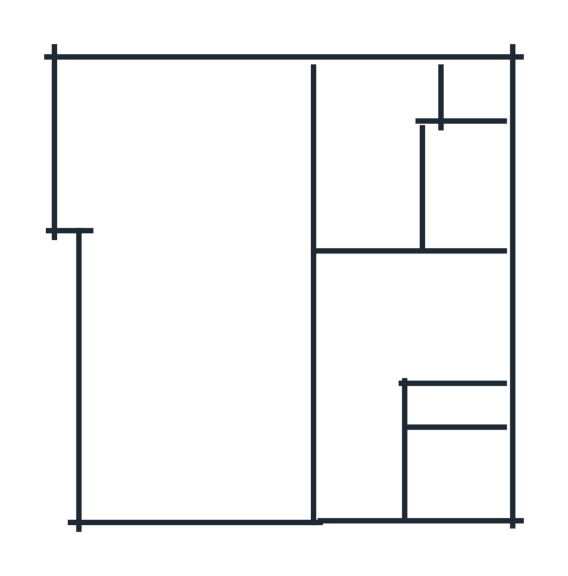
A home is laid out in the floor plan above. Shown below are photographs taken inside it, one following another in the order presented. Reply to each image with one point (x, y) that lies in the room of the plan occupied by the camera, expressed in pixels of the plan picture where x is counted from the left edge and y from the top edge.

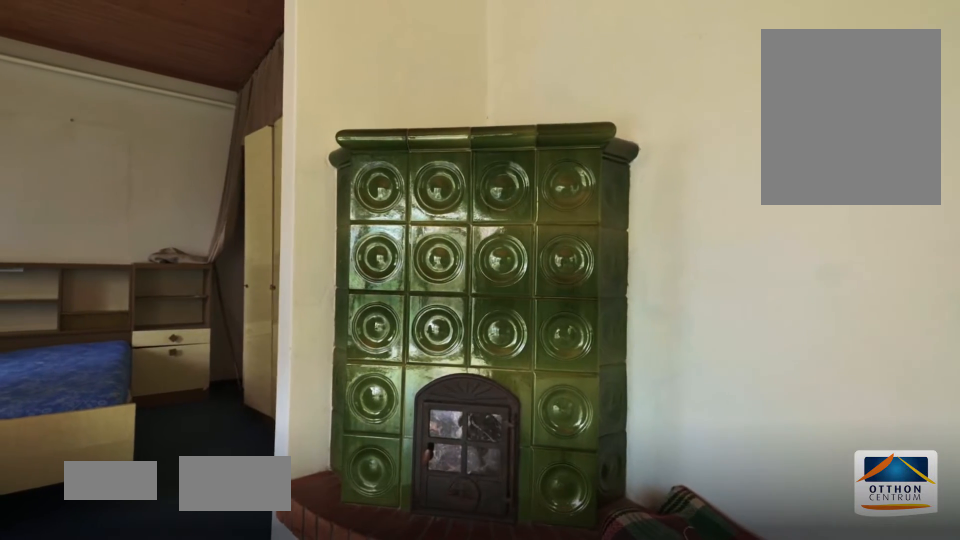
(179, 373)
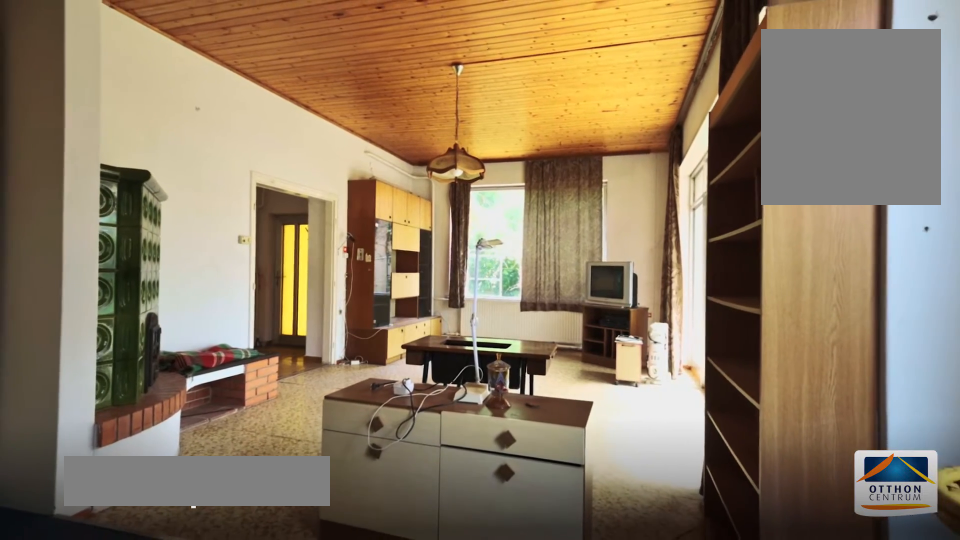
(179, 373)
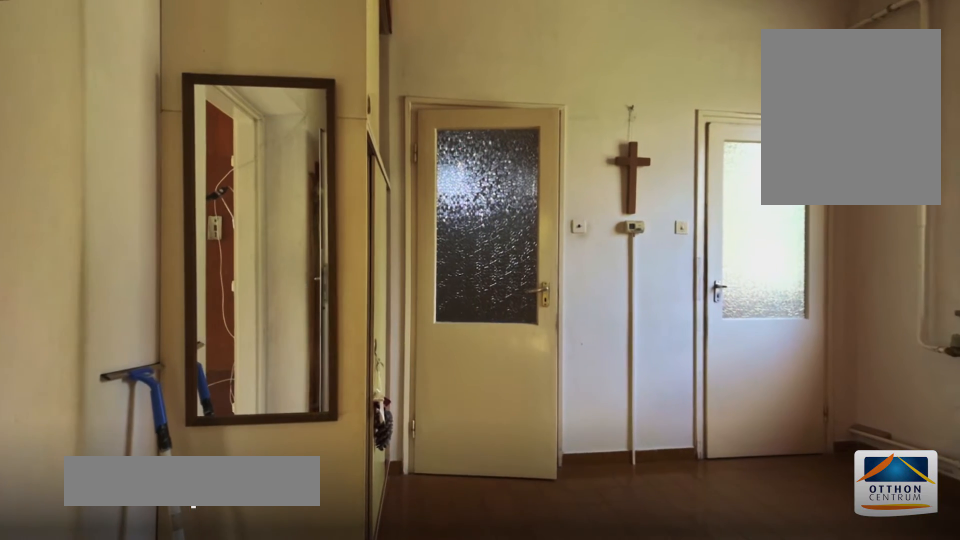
(367, 335)
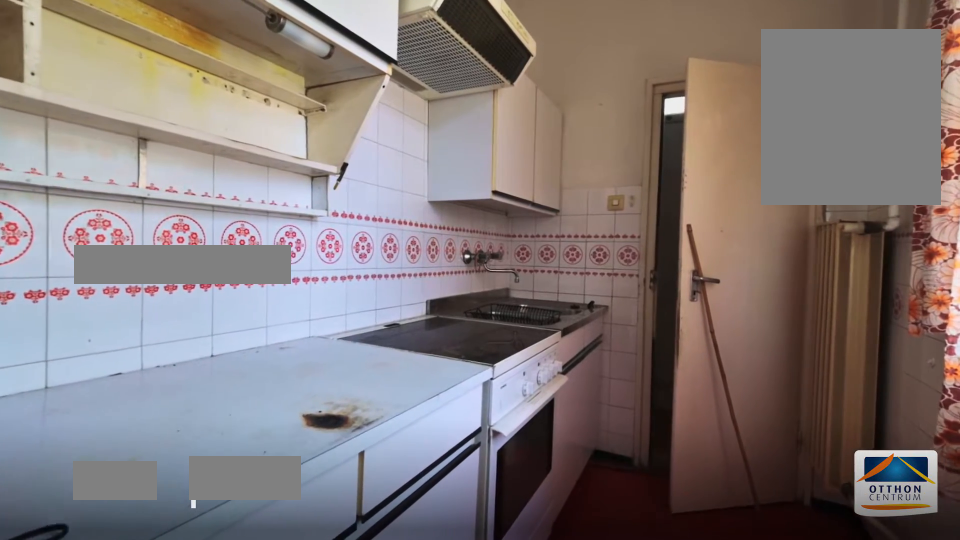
(460, 188)
